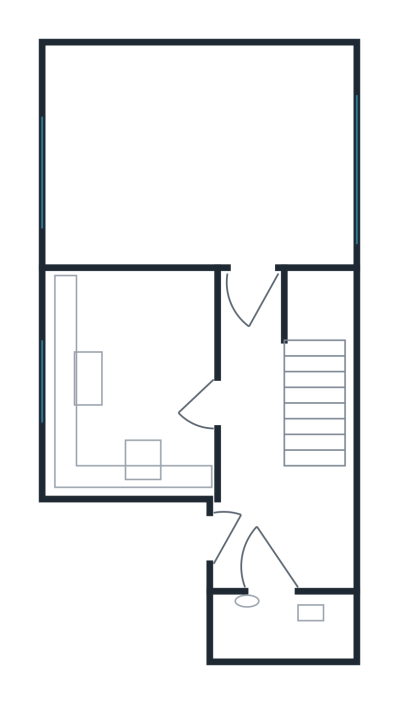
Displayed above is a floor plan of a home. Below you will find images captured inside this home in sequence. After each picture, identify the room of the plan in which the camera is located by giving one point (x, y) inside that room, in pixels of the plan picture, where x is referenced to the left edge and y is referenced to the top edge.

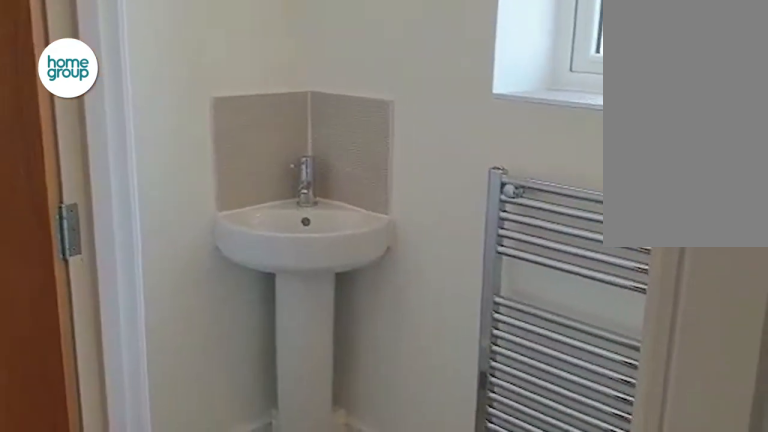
(285, 623)
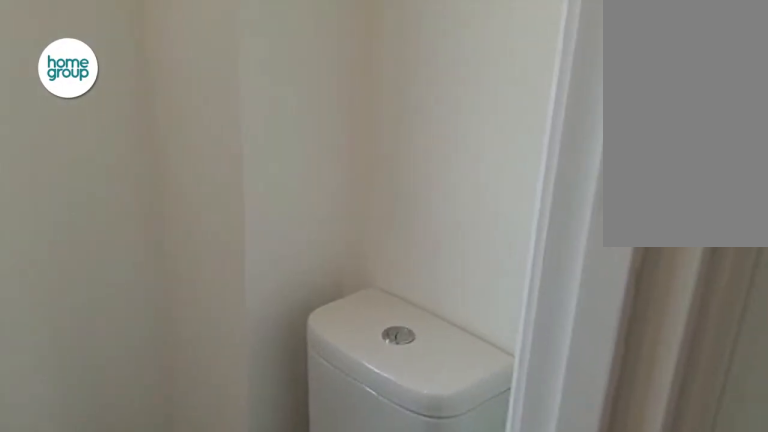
(285, 623)
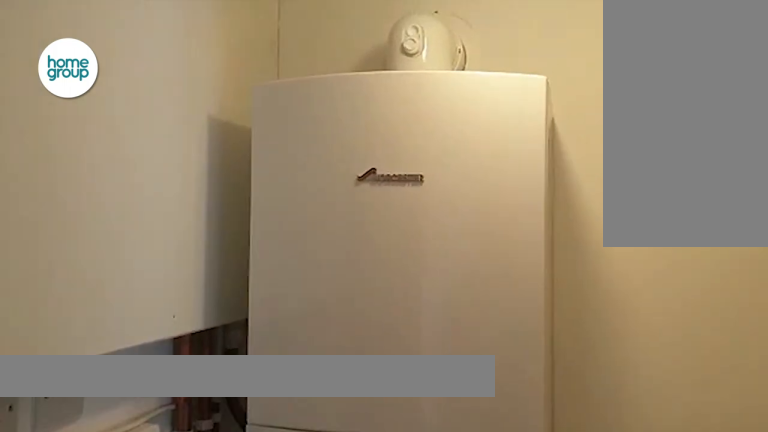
(284, 428)
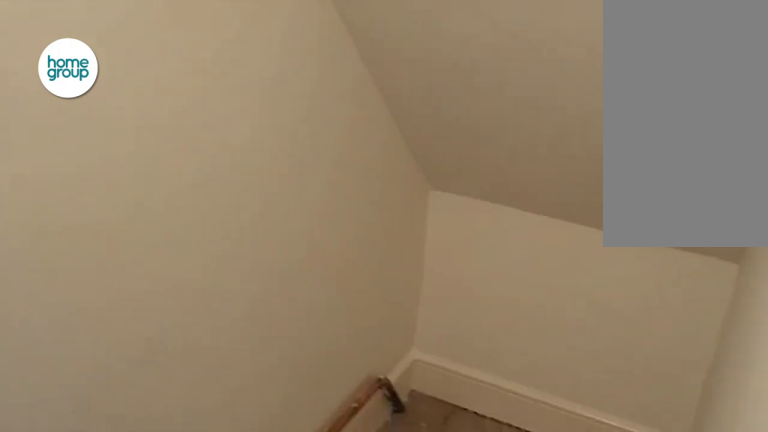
(284, 428)
